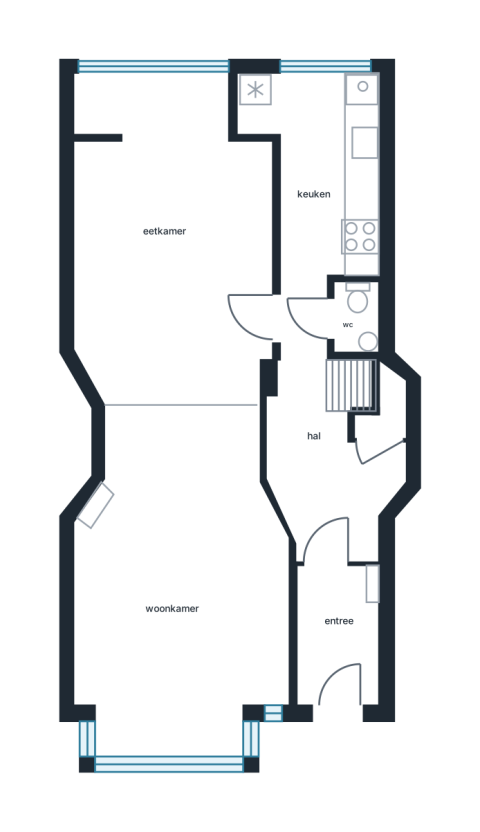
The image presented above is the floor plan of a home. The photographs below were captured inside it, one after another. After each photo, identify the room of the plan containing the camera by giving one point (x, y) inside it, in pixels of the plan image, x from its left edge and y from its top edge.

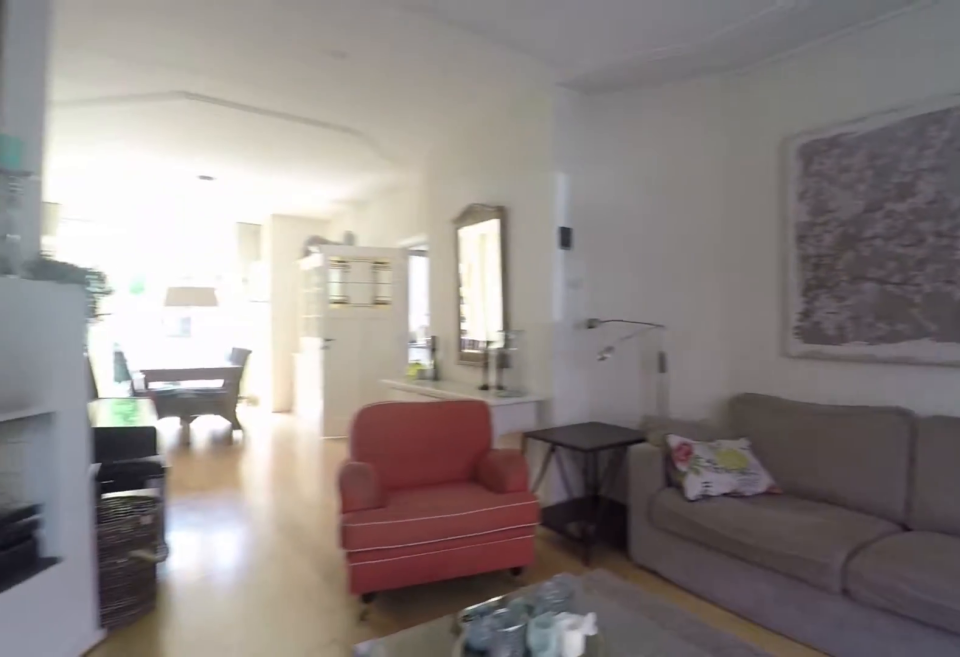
(186, 460)
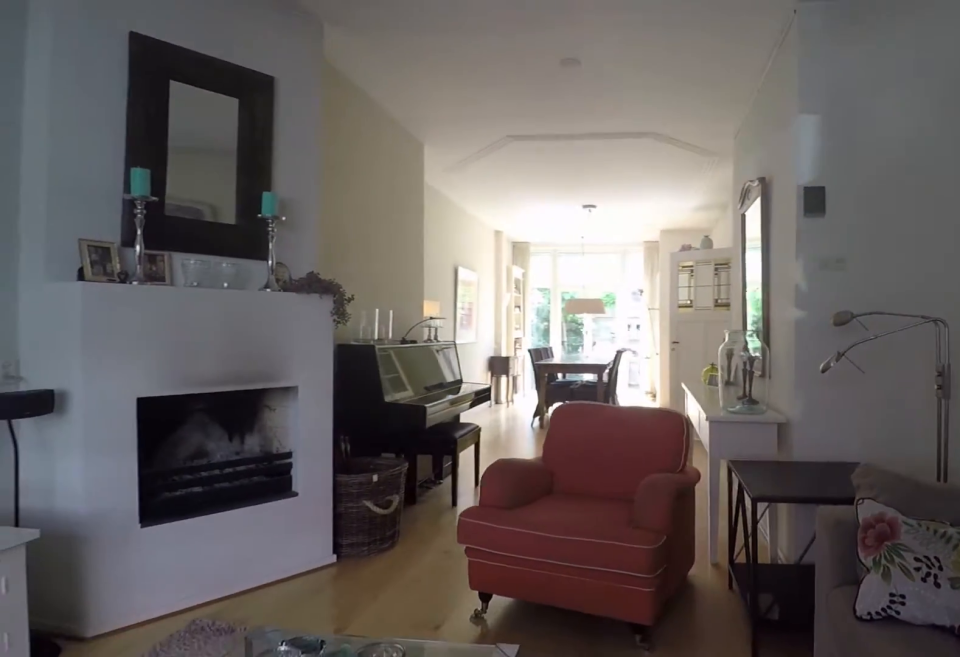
(186, 460)
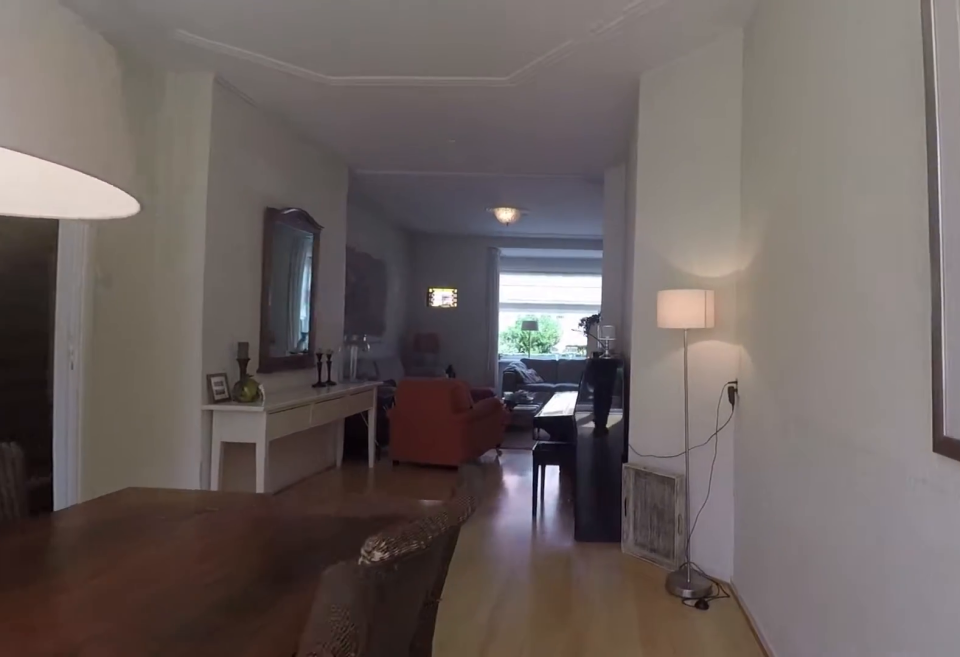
(170, 244)
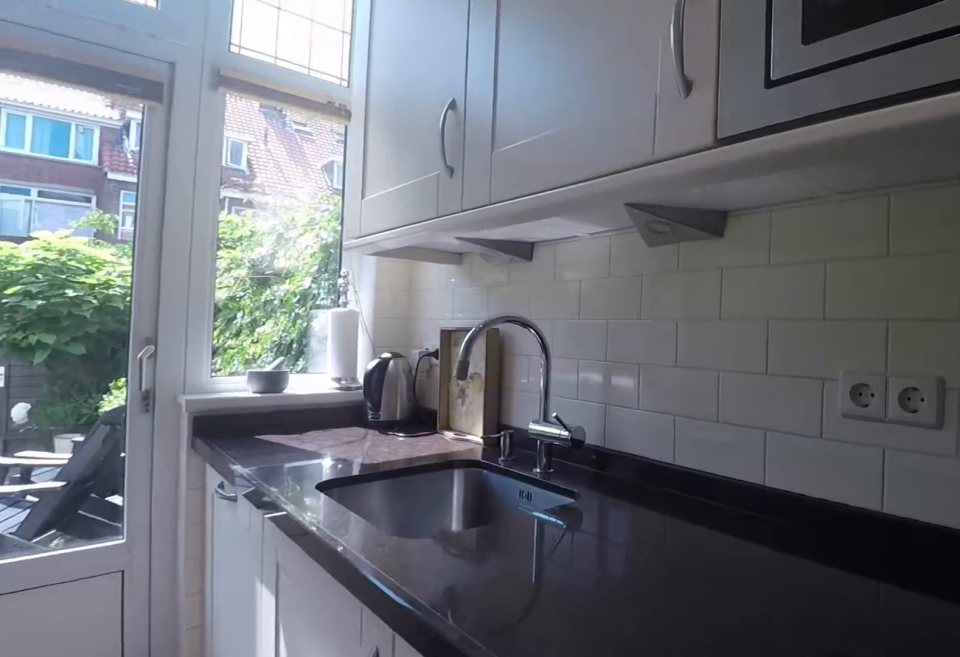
(338, 172)
